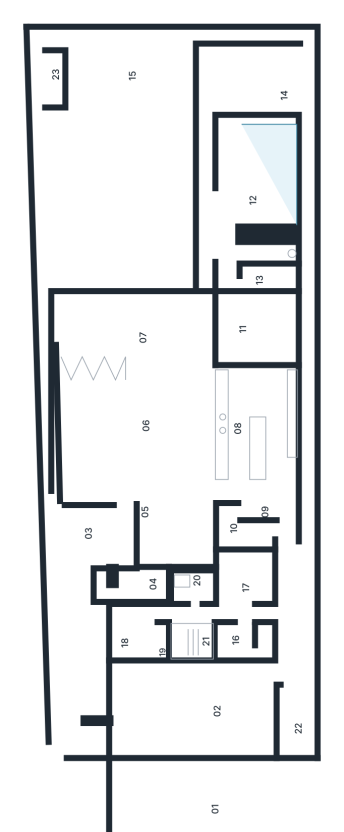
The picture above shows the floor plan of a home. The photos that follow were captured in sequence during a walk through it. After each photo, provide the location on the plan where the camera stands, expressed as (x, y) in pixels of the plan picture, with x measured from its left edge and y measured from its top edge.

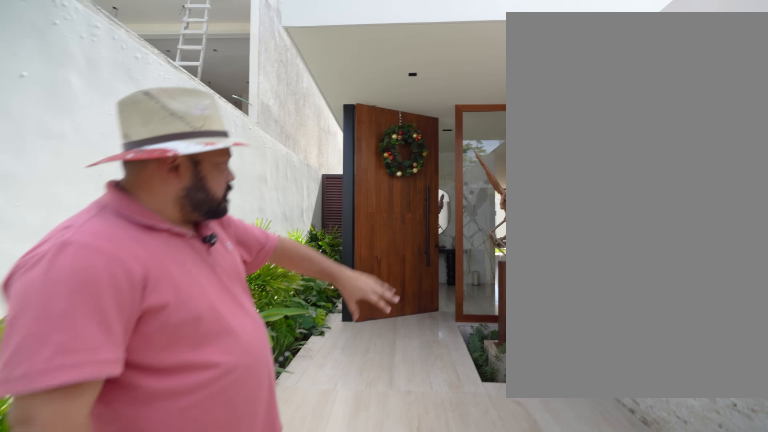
(87, 637)
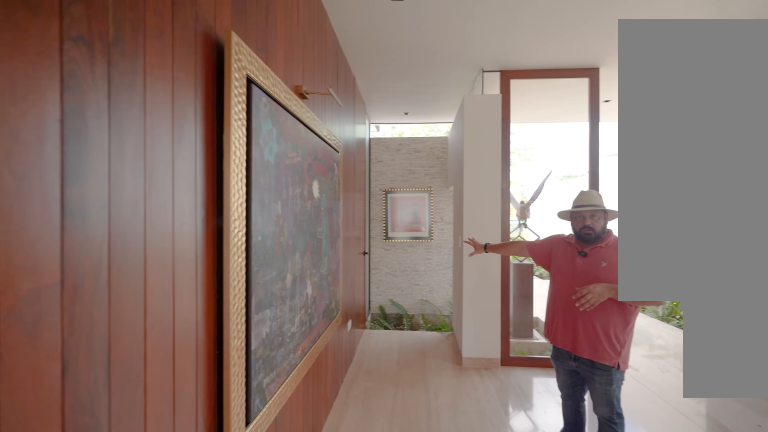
(118, 531)
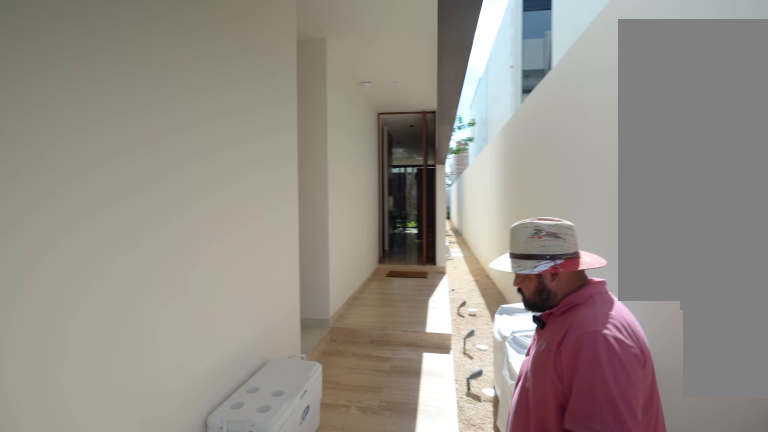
(305, 651)
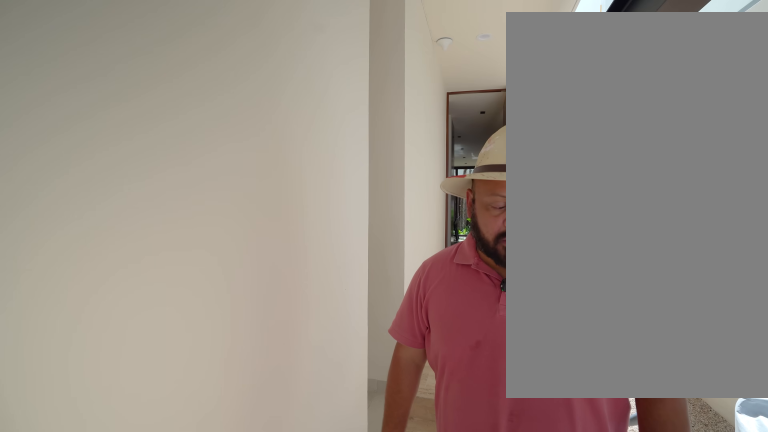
(288, 635)
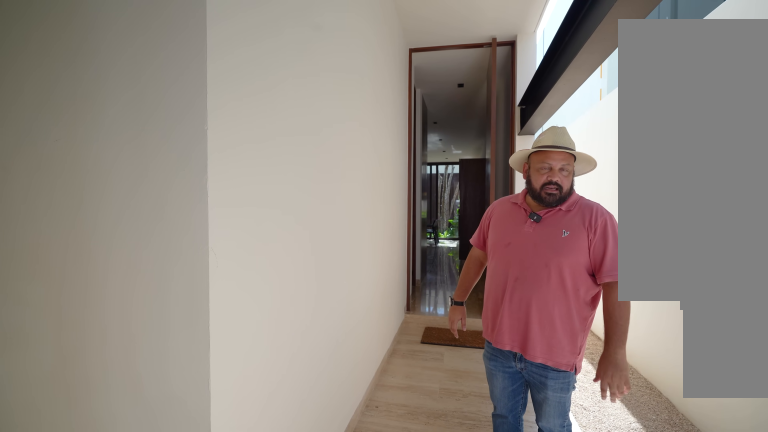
(285, 610)
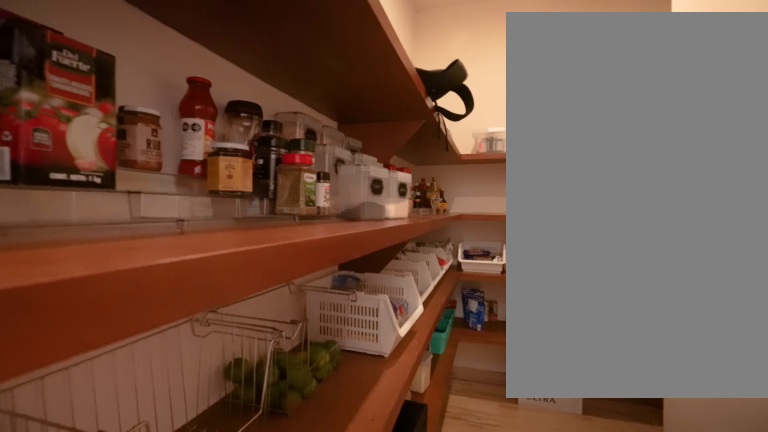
(265, 533)
